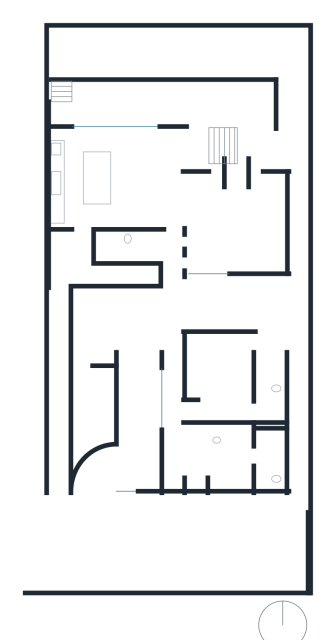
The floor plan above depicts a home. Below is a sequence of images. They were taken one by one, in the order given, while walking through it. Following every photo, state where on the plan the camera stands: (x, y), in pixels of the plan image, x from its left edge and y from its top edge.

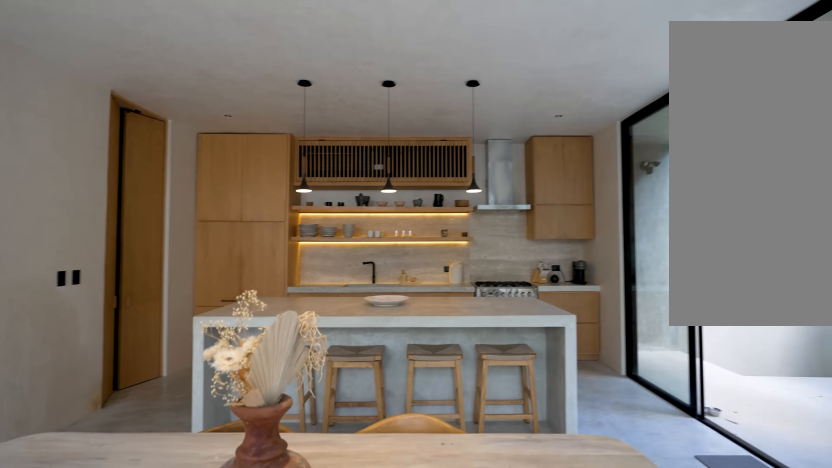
(175, 192)
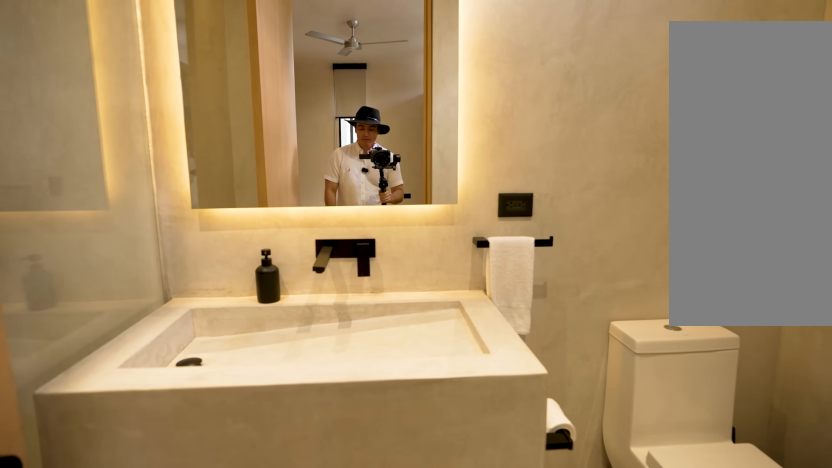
(248, 459)
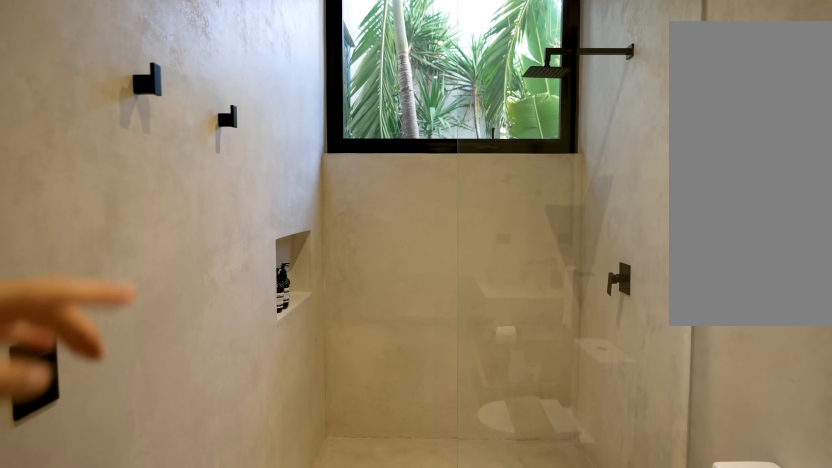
(264, 407)
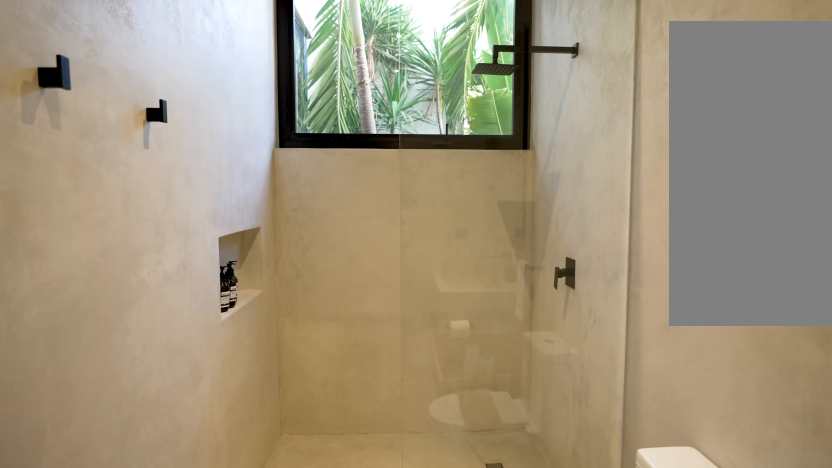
(264, 408)
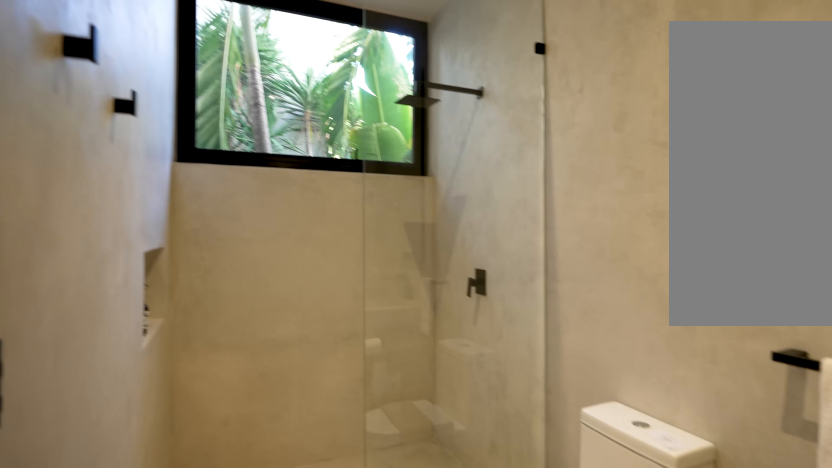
(265, 408)
